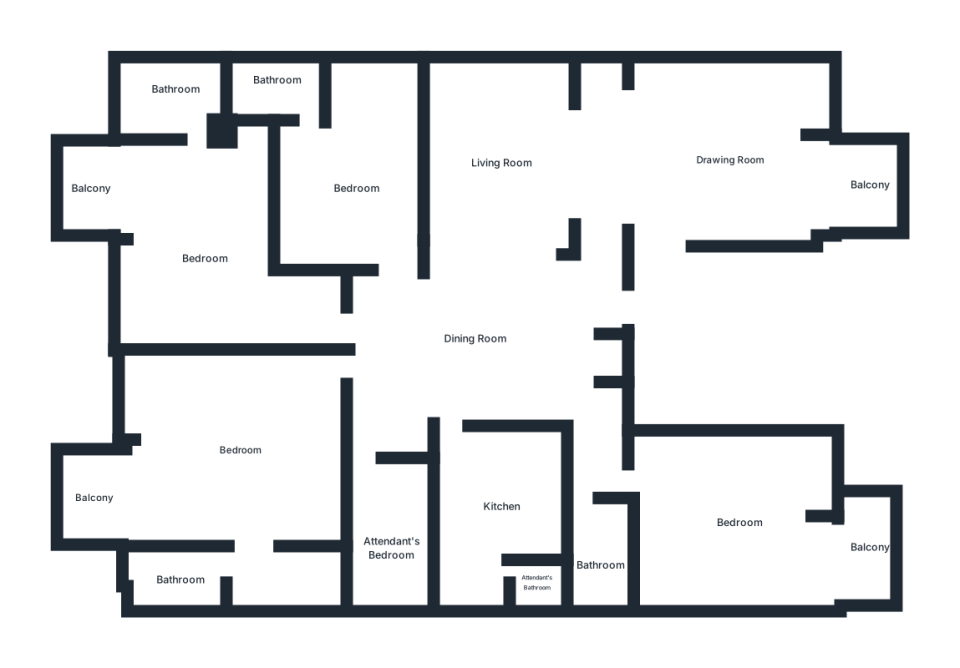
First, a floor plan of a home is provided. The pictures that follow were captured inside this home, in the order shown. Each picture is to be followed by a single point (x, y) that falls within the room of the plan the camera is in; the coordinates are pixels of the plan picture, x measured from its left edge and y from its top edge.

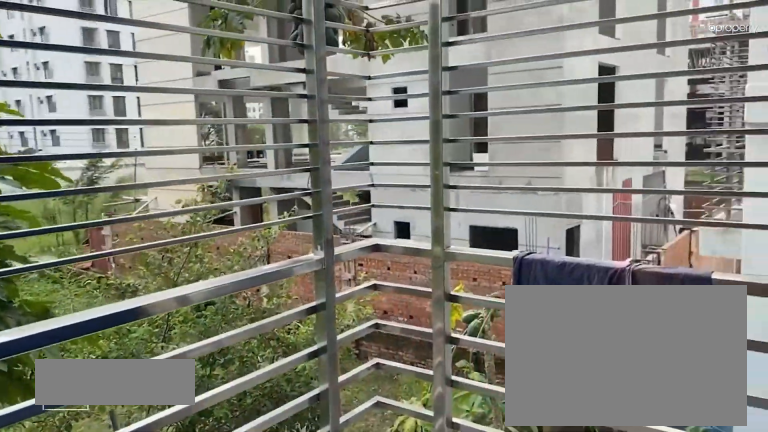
(875, 184)
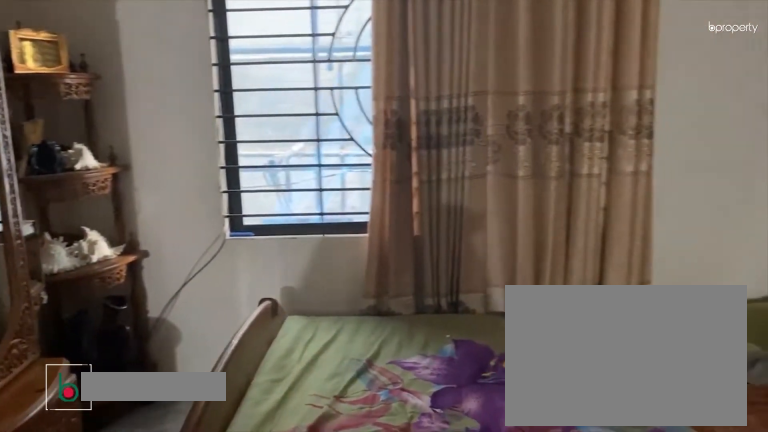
(499, 159)
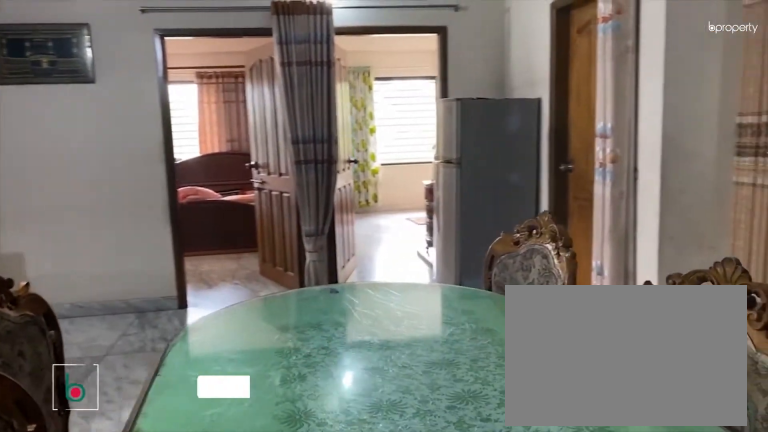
(474, 344)
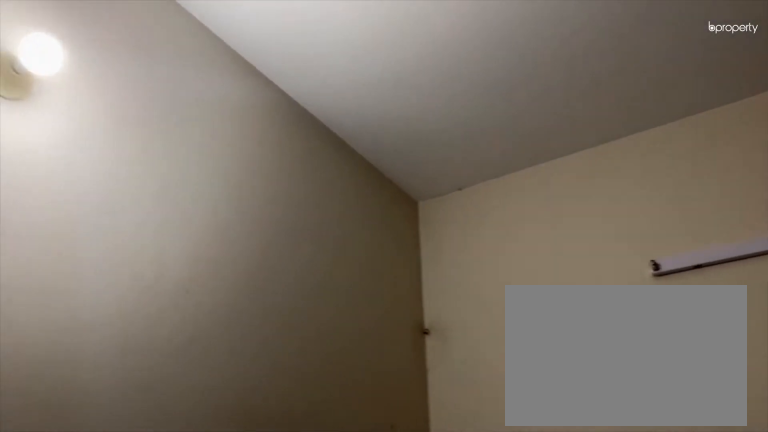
(360, 189)
